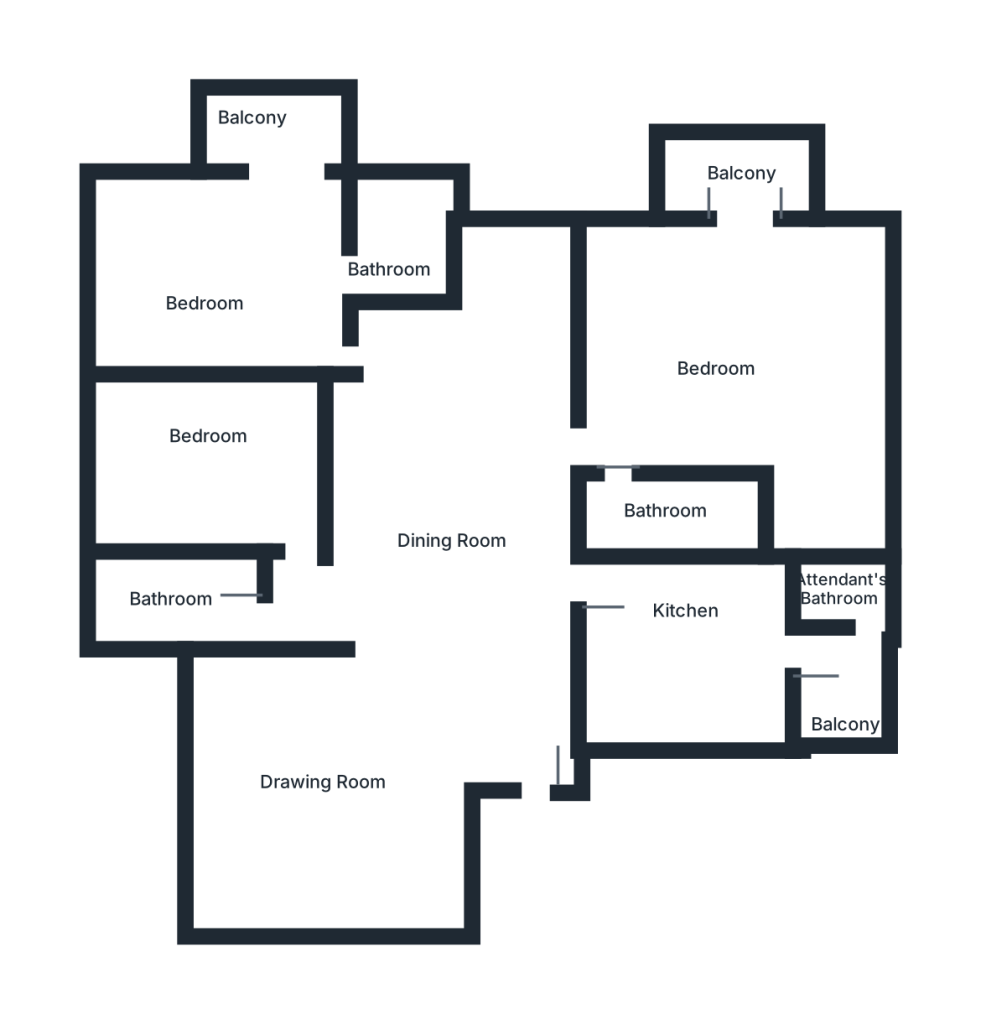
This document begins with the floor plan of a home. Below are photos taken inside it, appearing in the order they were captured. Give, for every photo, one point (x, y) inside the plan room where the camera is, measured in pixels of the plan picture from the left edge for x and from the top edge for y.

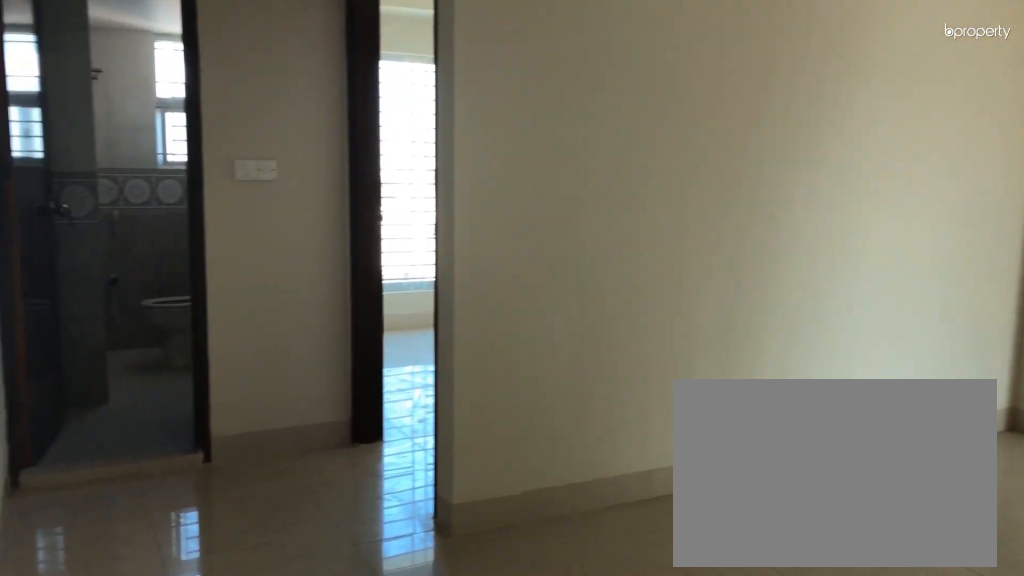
(430, 674)
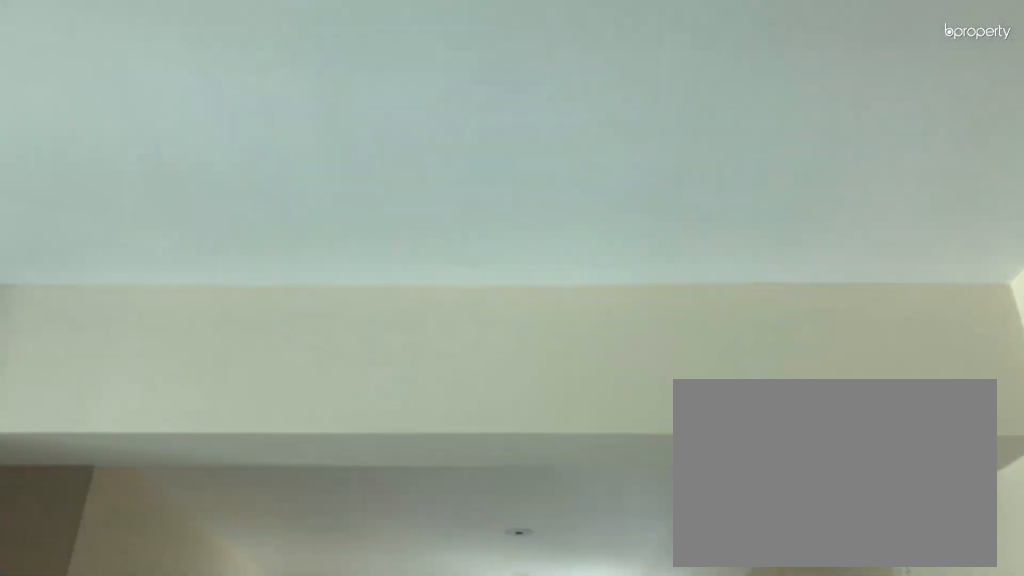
(430, 674)
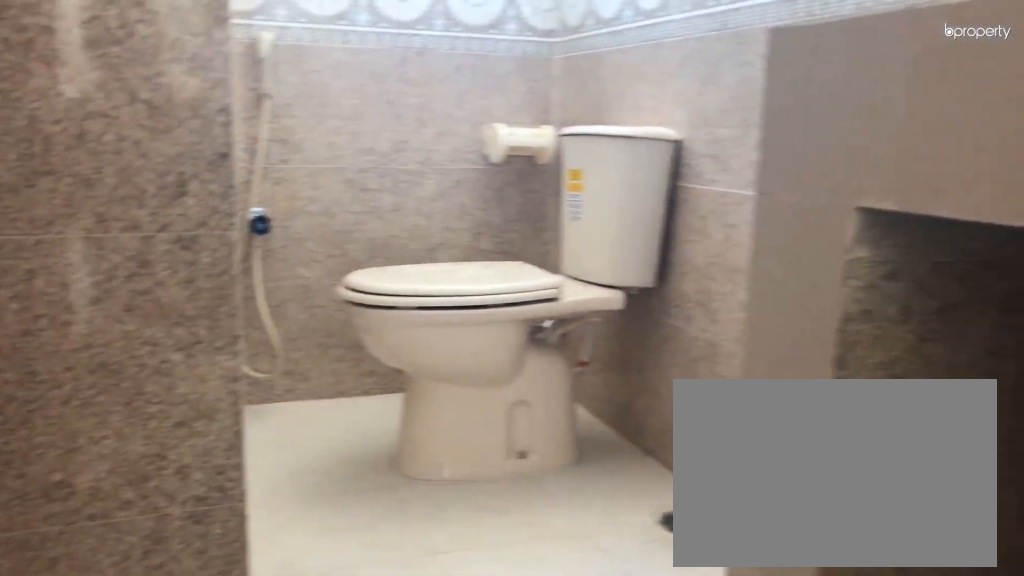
(217, 597)
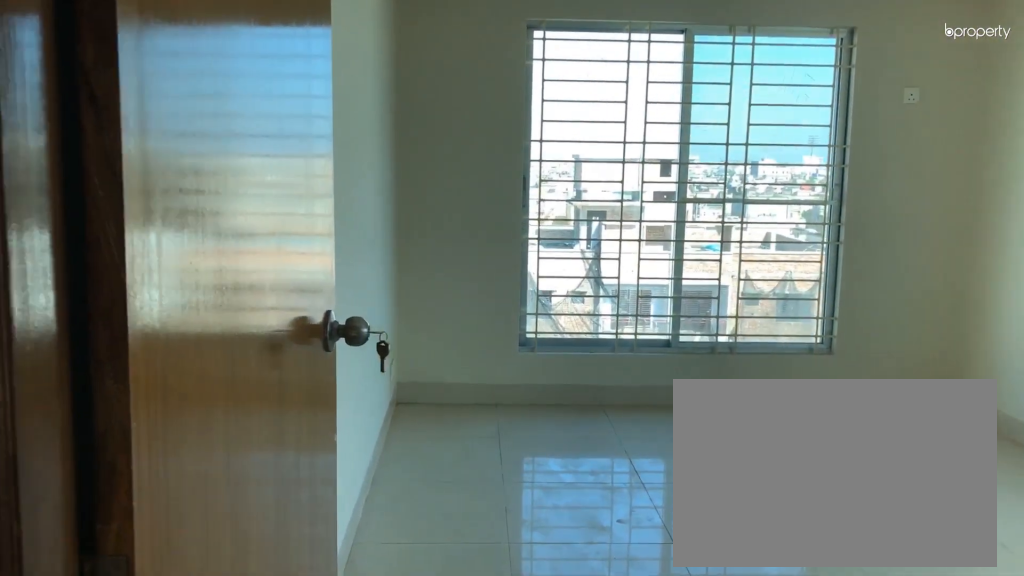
(411, 368)
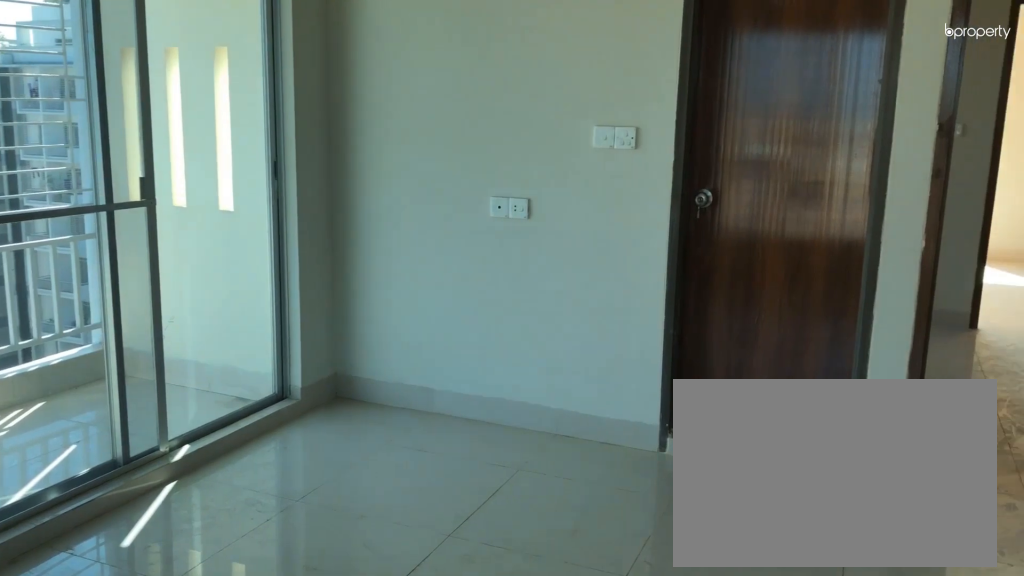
(235, 270)
